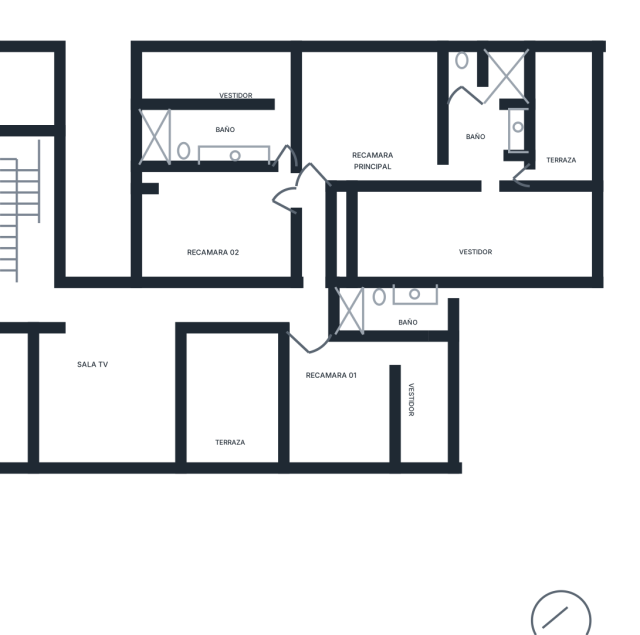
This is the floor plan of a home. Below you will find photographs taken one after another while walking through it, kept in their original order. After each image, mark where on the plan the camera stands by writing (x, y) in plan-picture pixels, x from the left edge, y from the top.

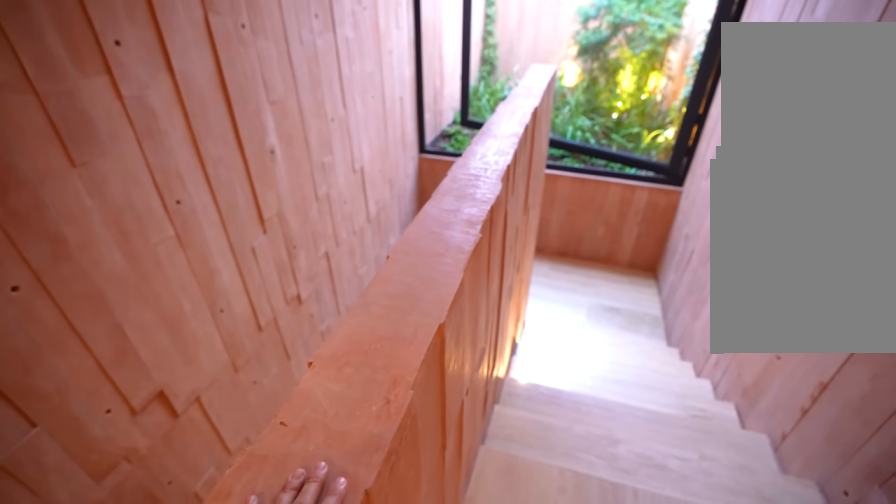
(28, 290)
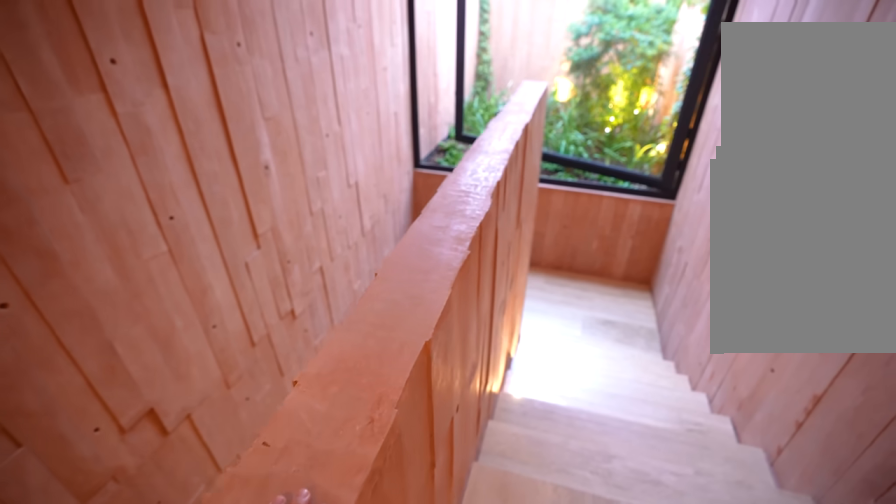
(28, 290)
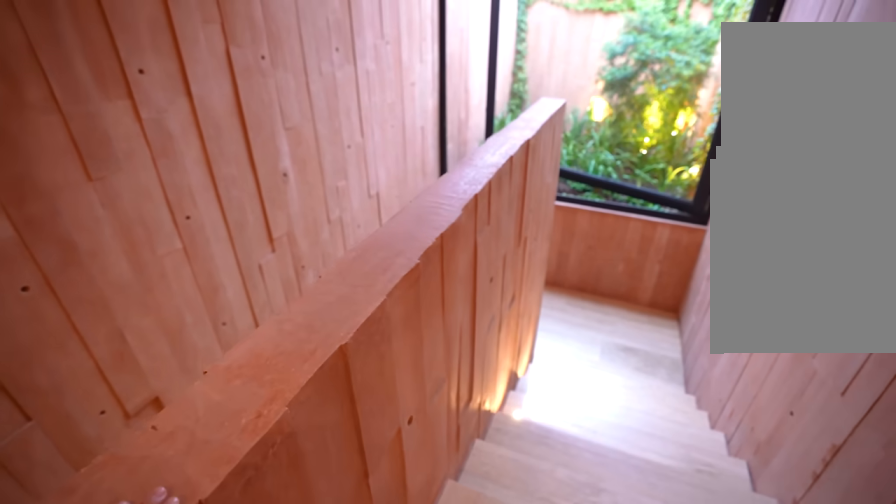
(30, 289)
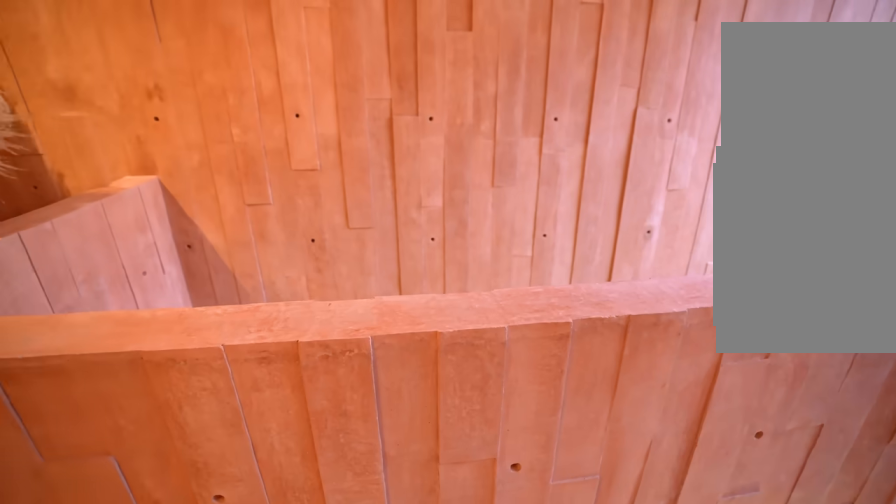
(30, 289)
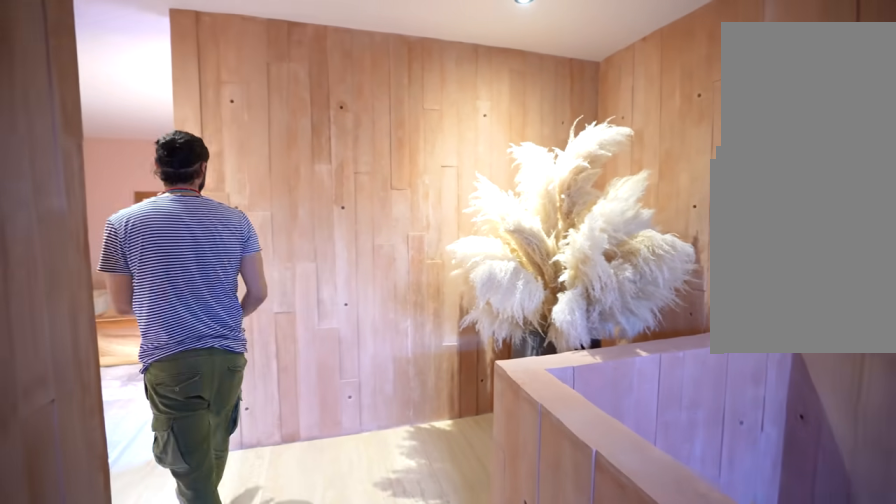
(29, 289)
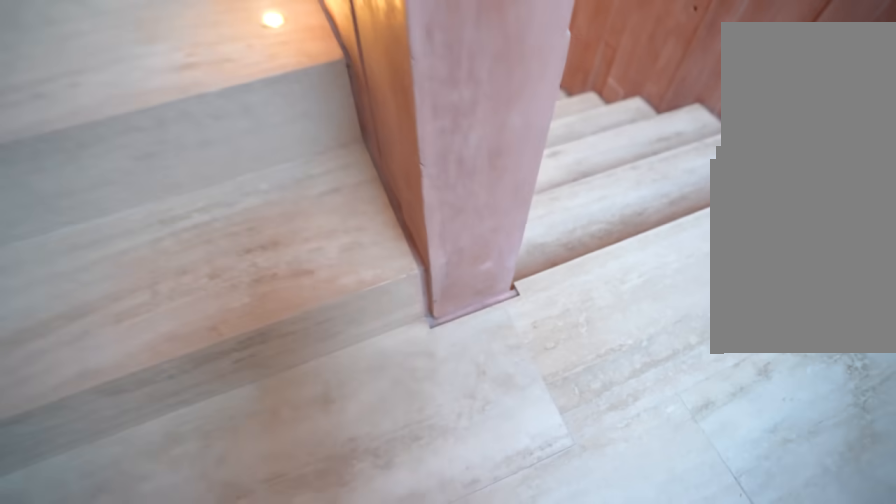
(21, 163)
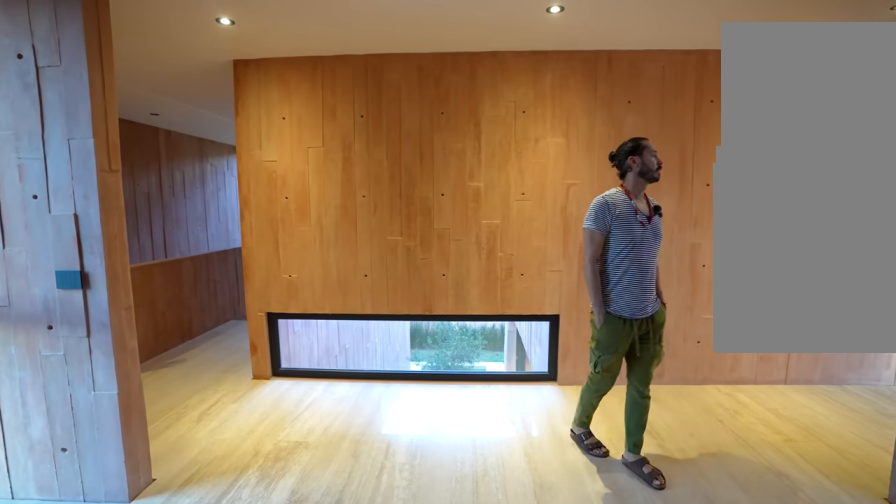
(162, 430)
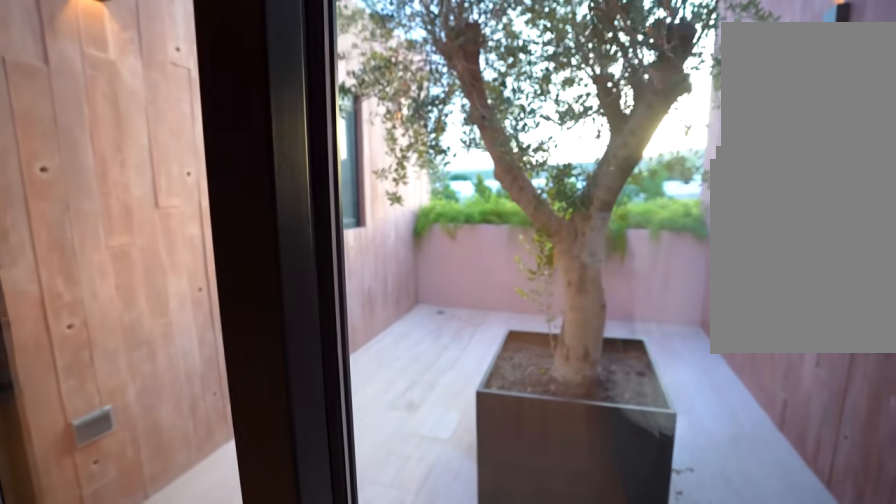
(198, 310)
